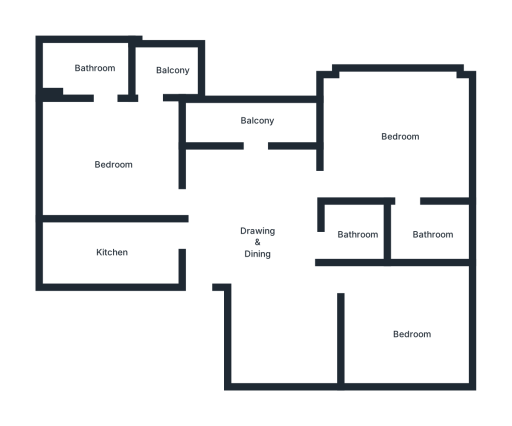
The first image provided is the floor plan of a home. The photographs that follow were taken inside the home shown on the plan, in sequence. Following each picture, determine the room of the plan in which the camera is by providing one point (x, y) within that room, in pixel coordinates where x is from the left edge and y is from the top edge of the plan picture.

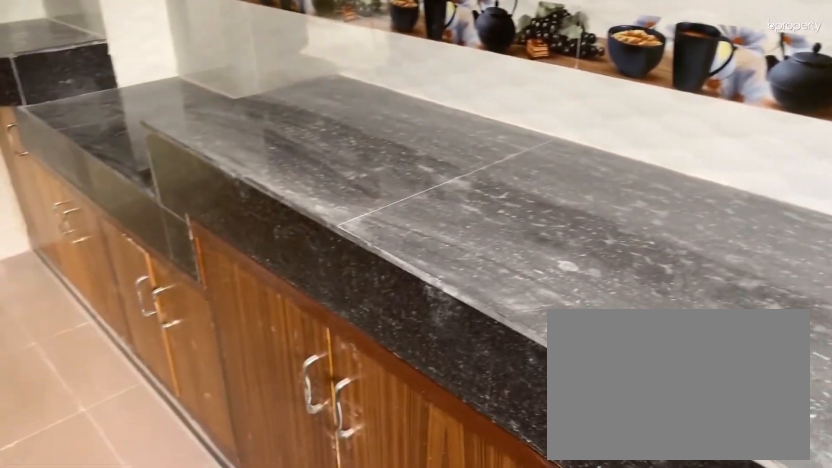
(111, 251)
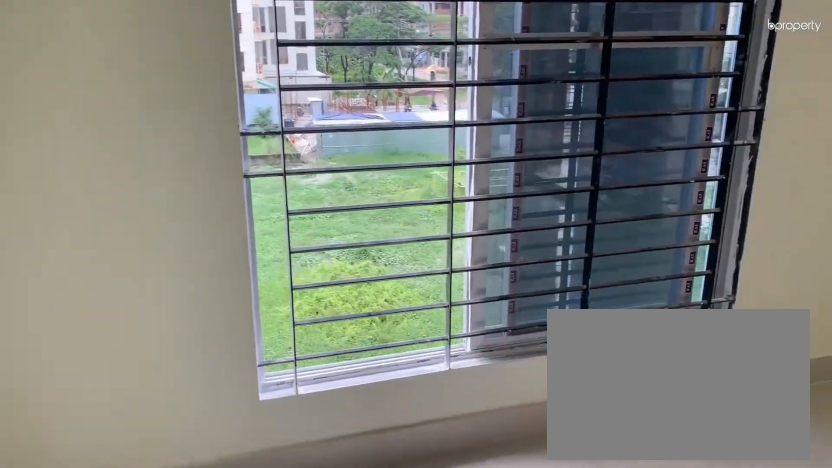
(112, 166)
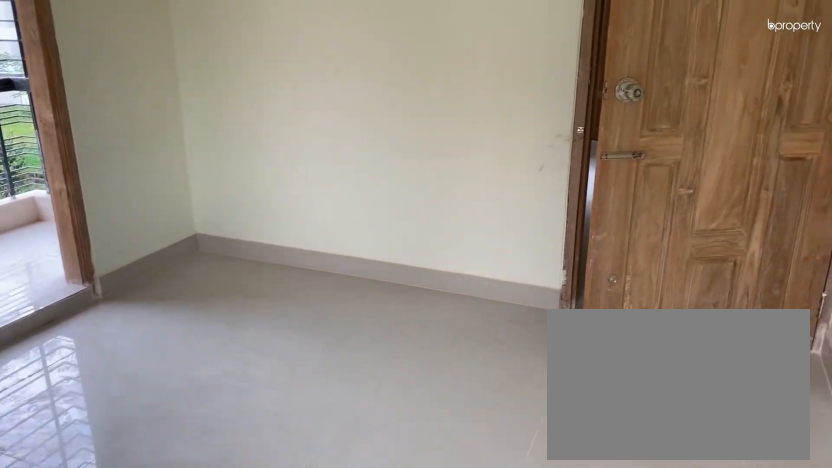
(112, 166)
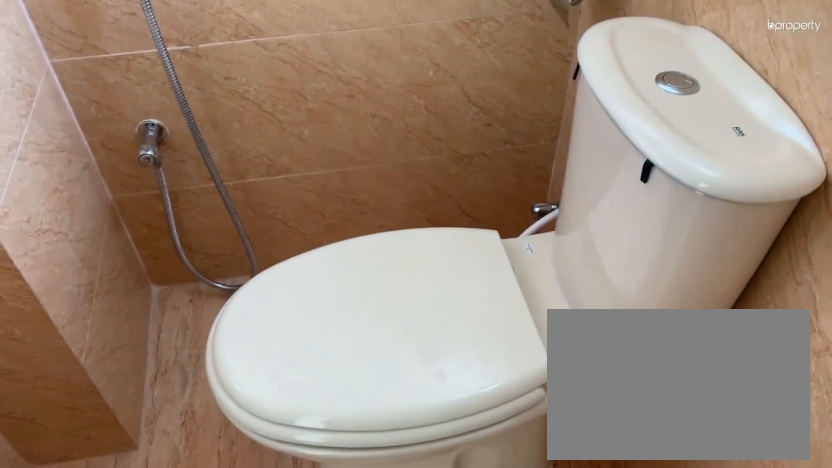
(96, 70)
